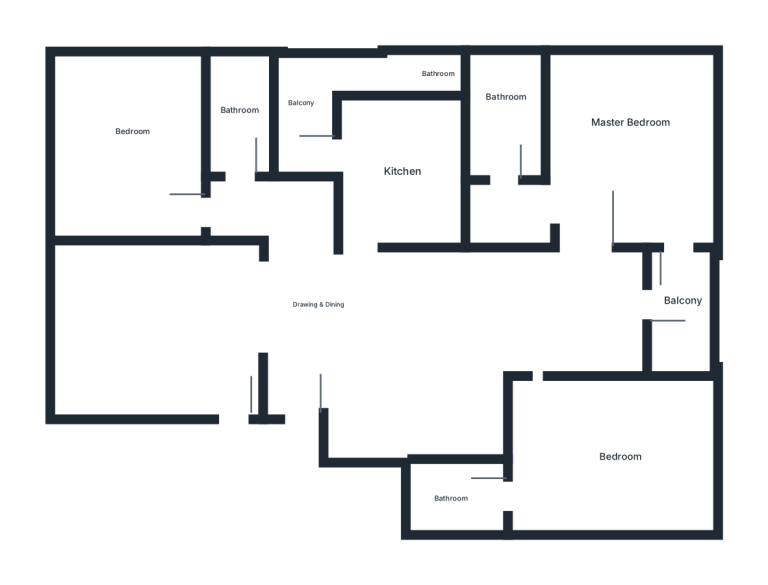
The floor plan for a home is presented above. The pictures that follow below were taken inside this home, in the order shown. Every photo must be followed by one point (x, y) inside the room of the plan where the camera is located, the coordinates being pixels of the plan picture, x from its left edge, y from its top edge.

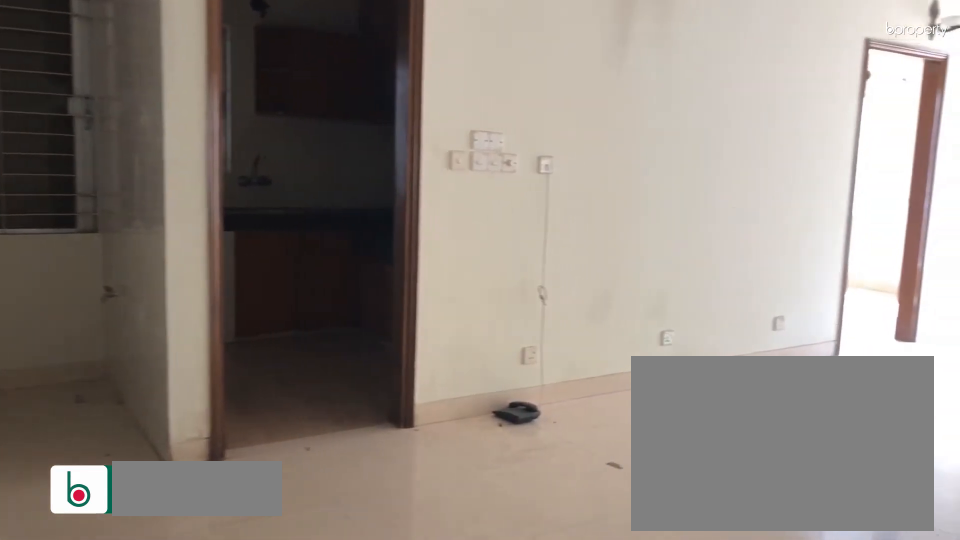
(375, 347)
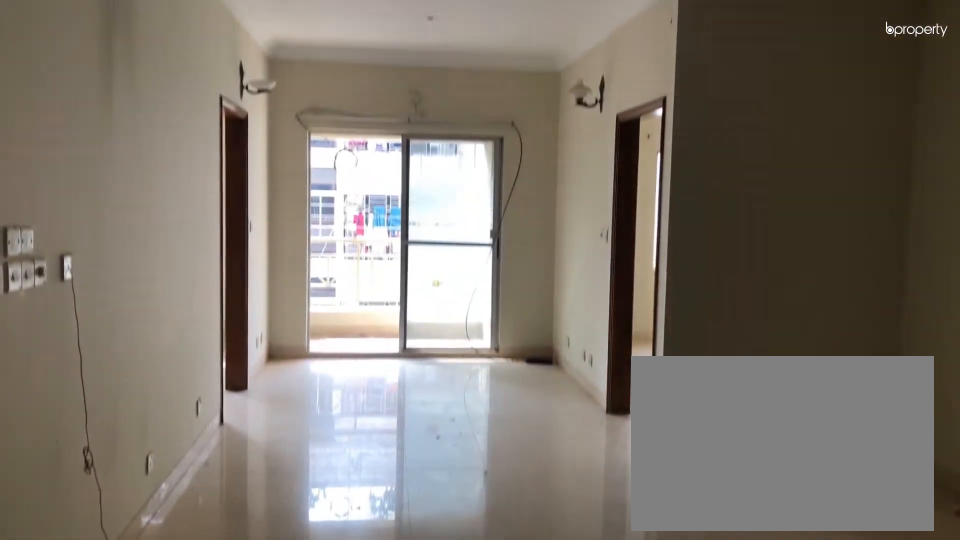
(376, 347)
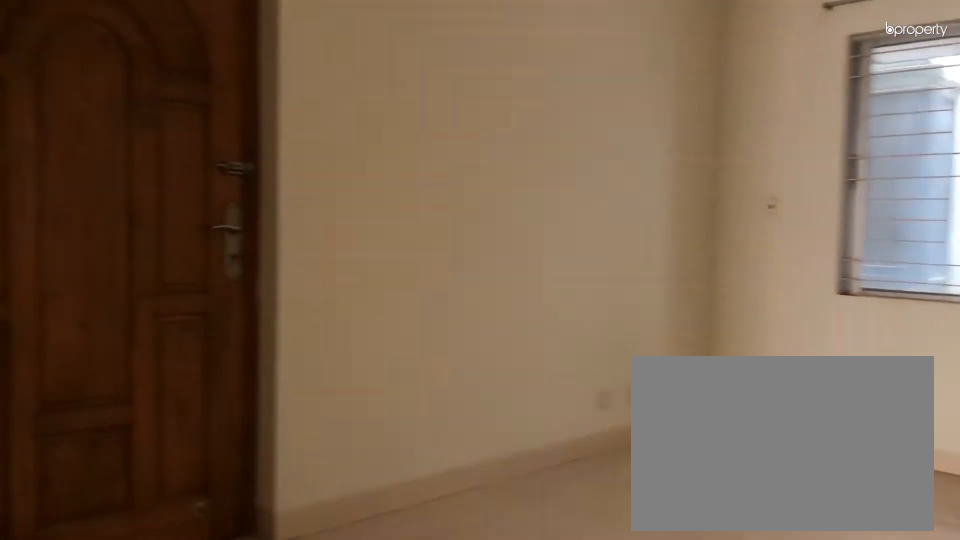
(144, 321)
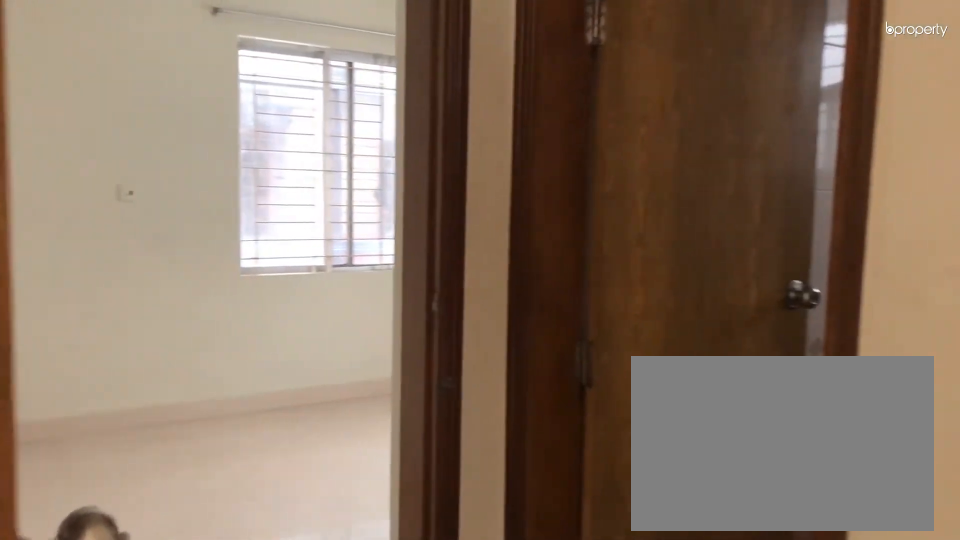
(219, 209)
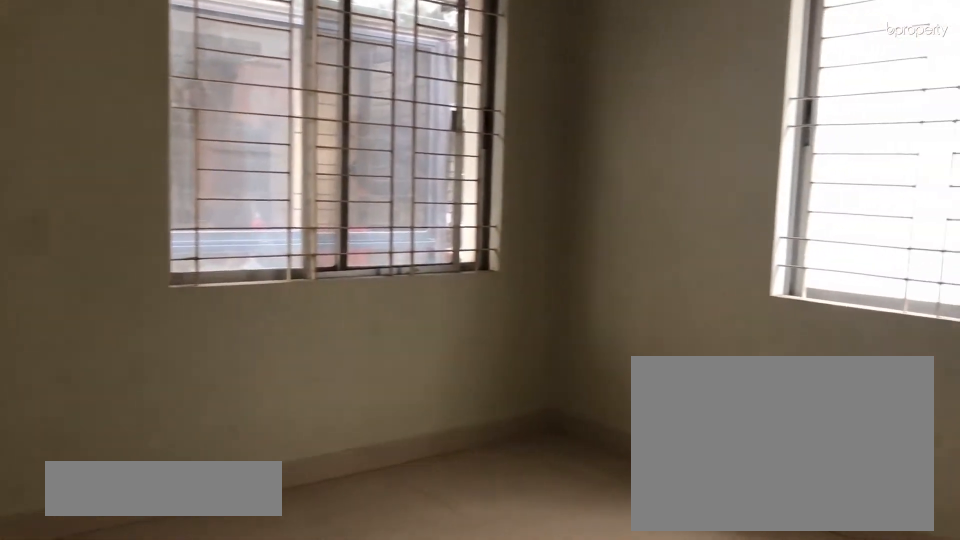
(142, 140)
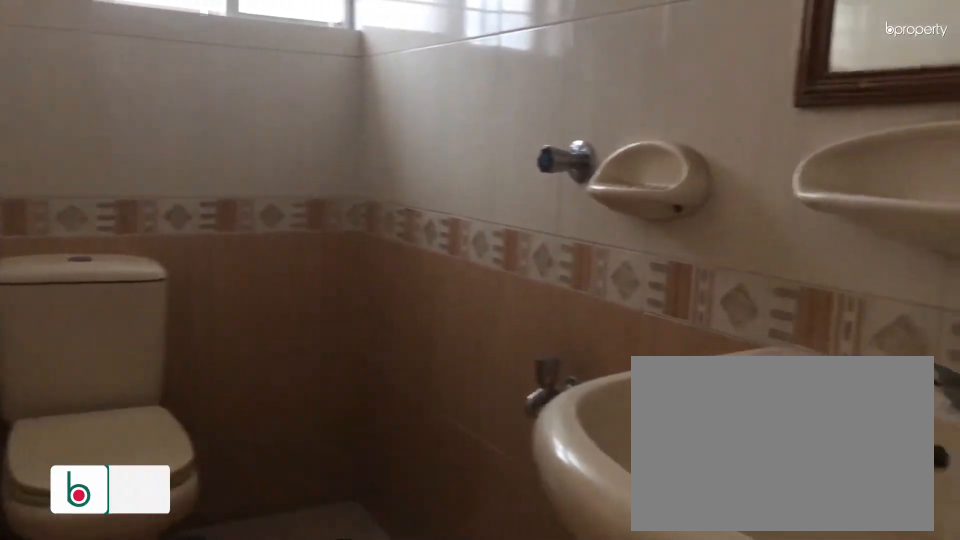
(246, 109)
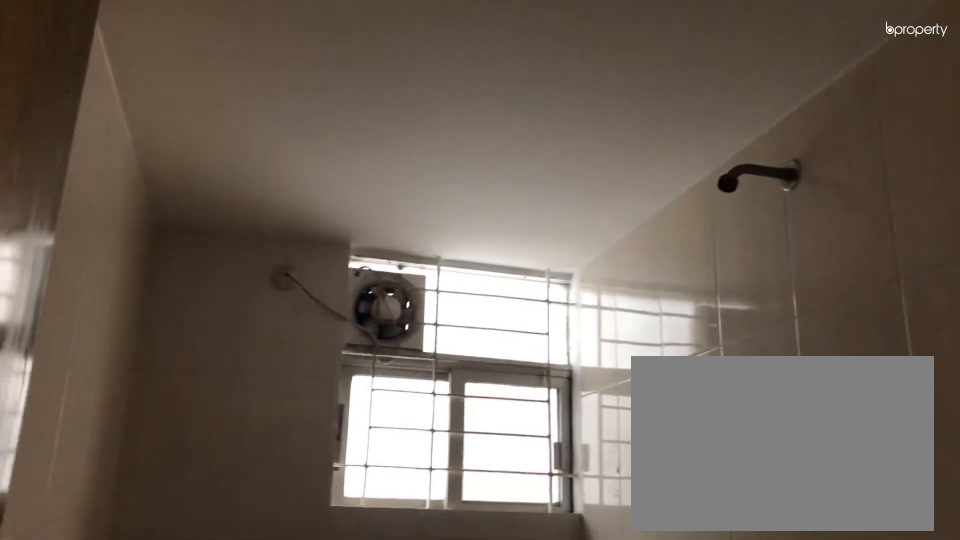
(246, 109)
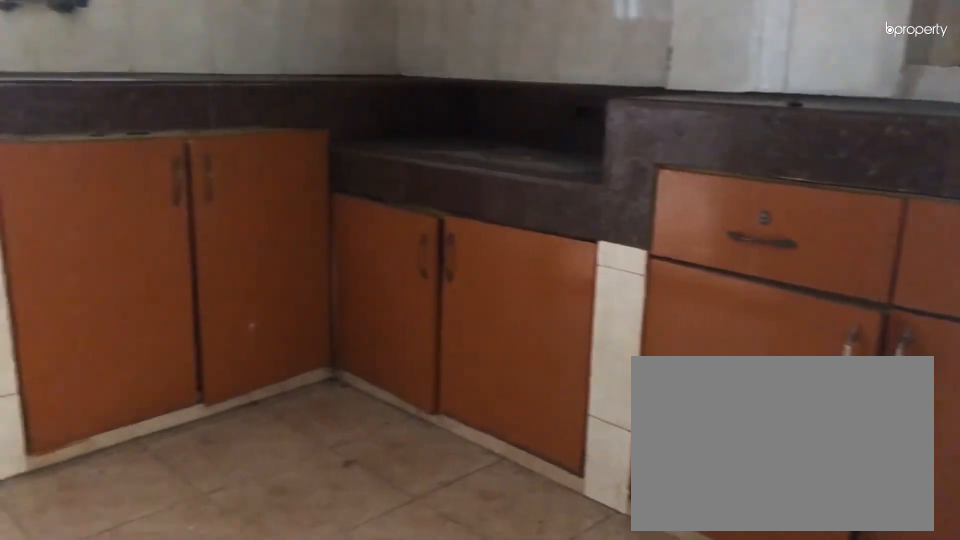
(410, 171)
